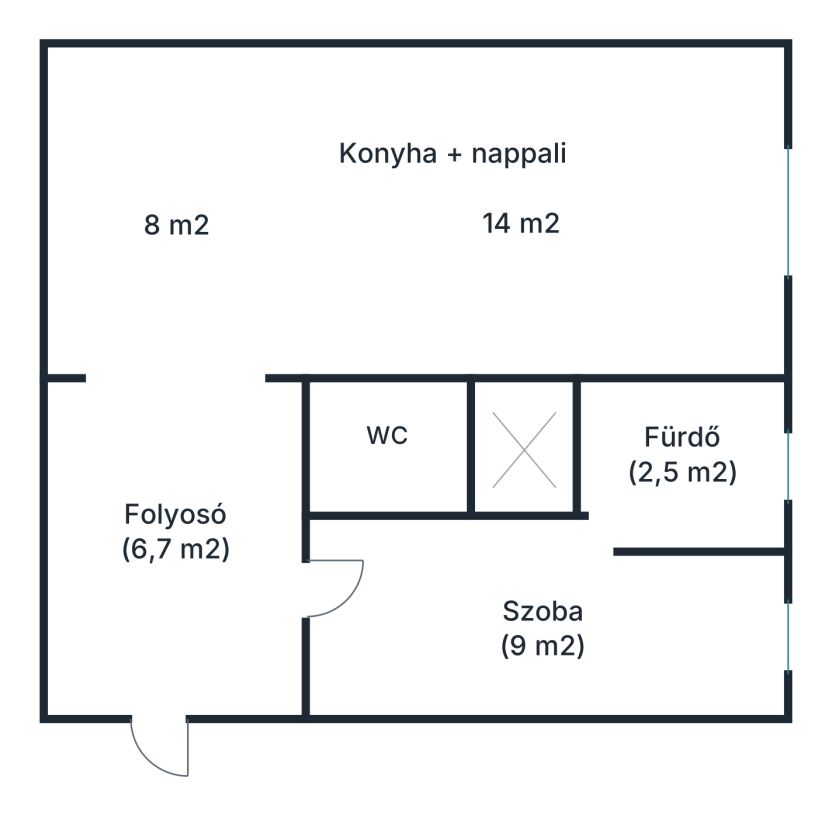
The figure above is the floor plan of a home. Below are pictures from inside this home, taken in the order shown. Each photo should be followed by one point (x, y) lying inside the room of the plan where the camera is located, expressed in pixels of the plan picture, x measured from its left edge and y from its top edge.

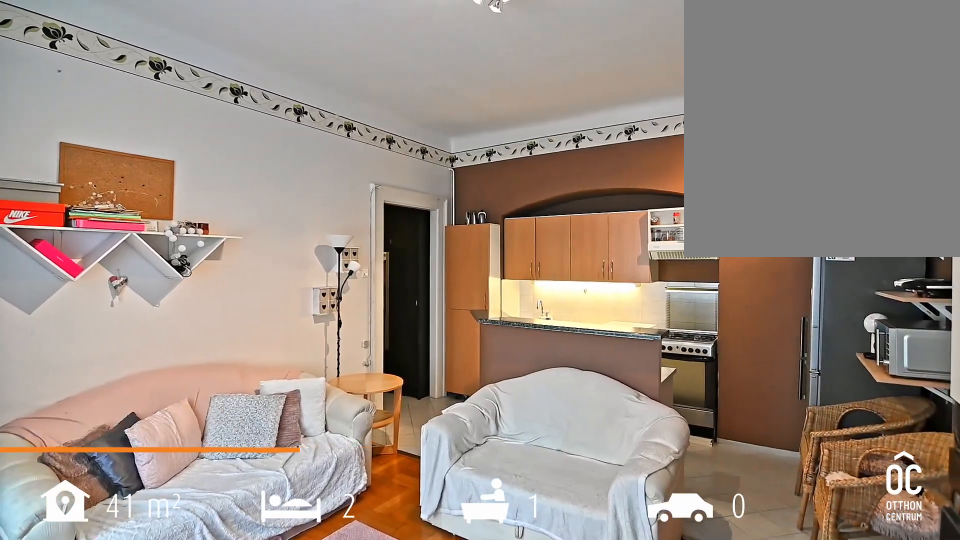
(524, 211)
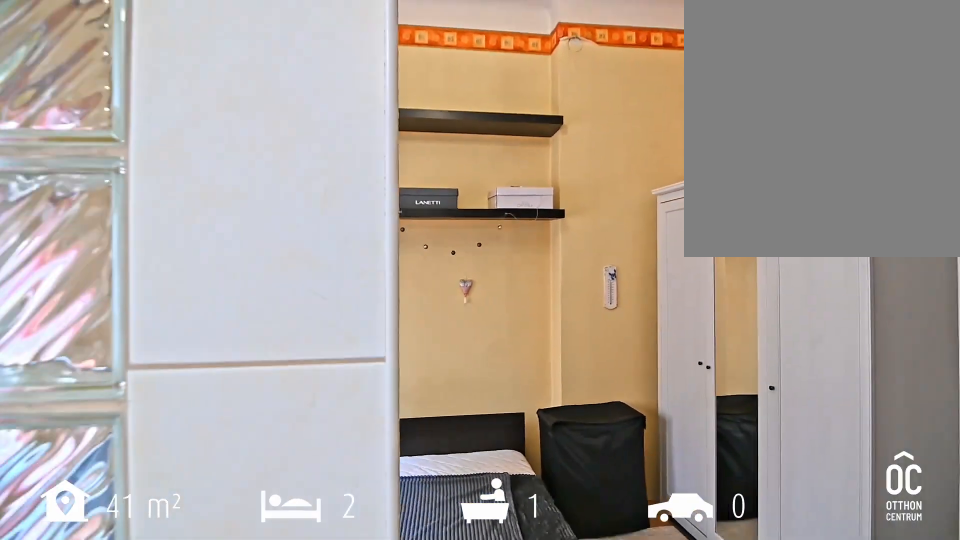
(538, 621)
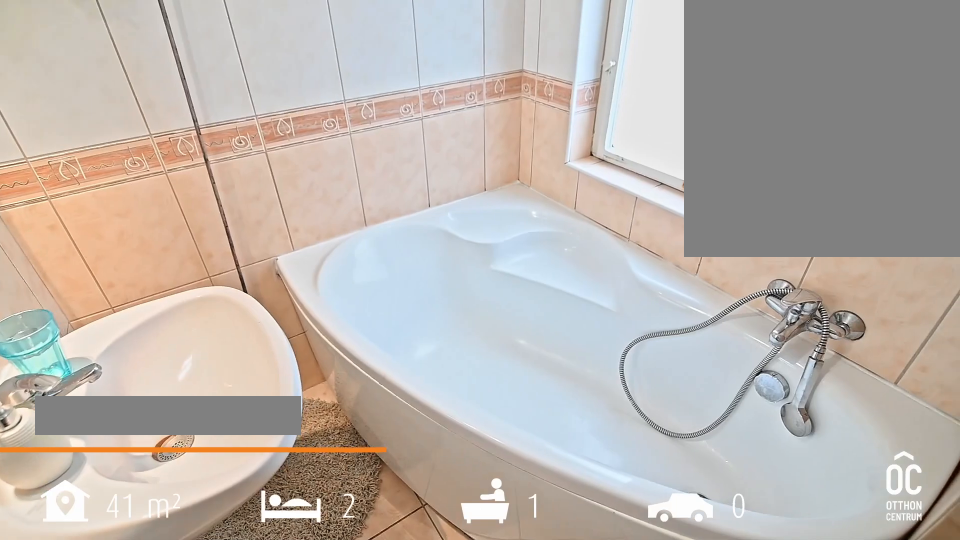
(675, 453)
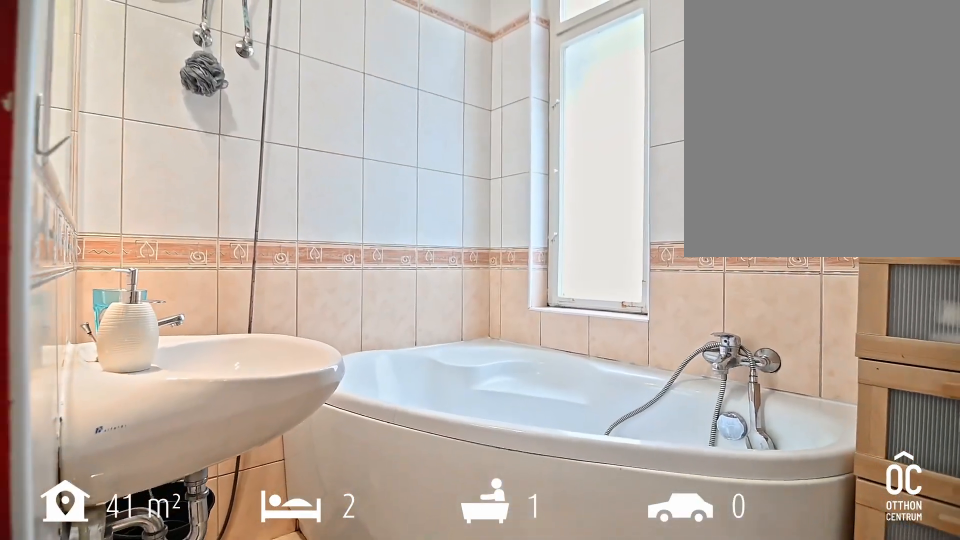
(675, 453)
